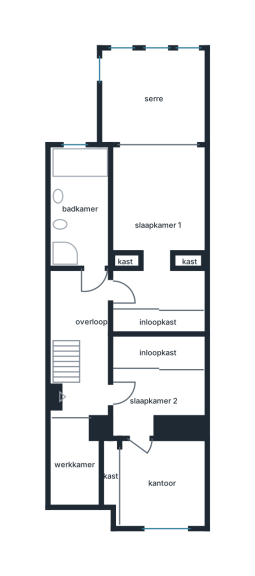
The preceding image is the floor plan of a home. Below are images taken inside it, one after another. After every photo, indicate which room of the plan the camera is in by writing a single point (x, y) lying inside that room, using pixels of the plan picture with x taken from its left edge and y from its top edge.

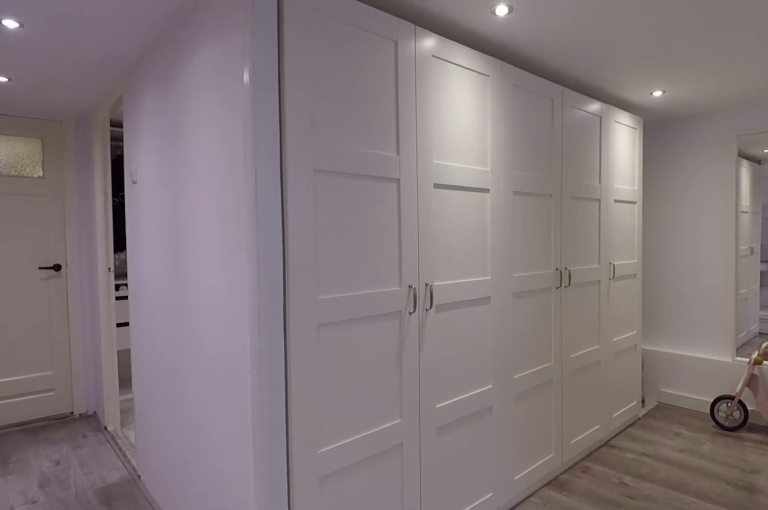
(154, 399)
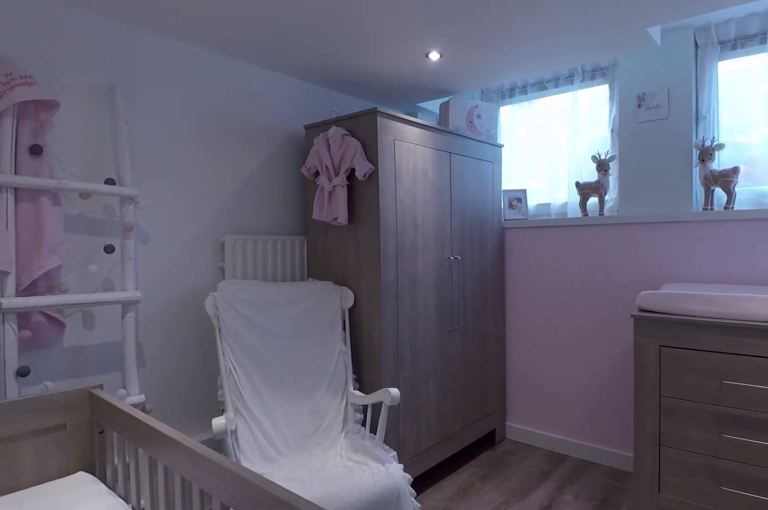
(162, 483)
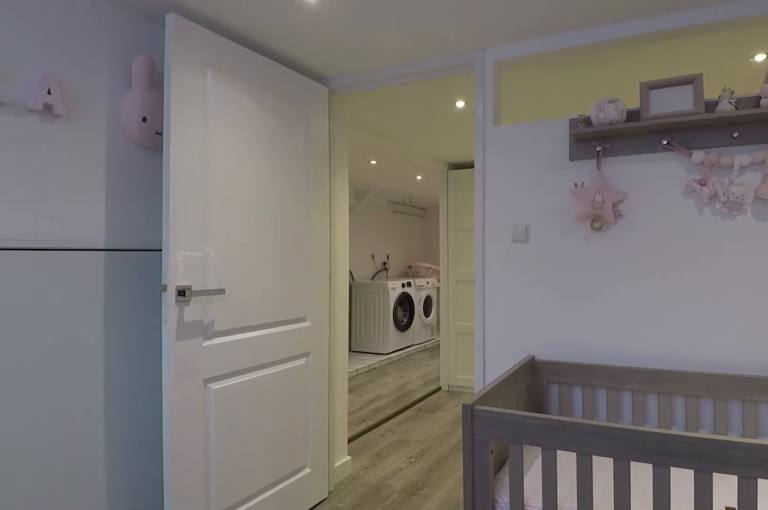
(162, 483)
